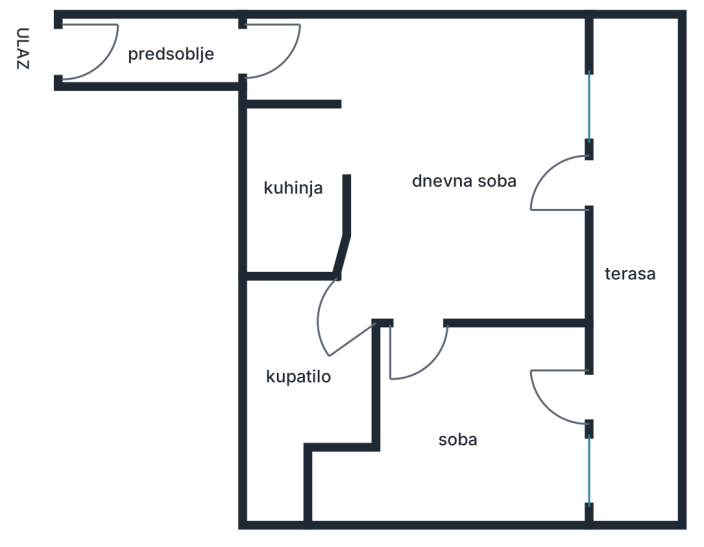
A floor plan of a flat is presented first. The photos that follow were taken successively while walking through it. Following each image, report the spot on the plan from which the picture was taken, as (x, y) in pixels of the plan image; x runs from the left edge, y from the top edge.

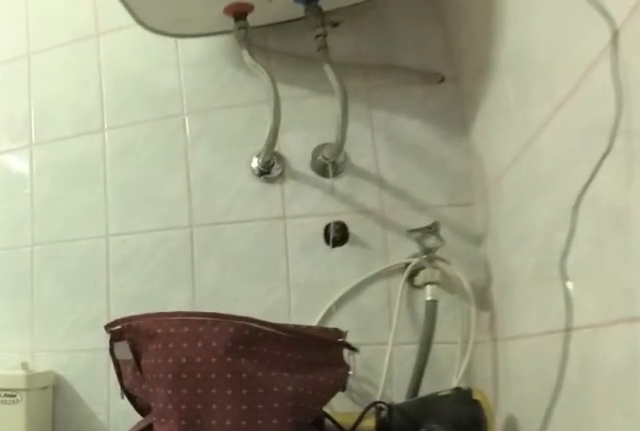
(337, 291)
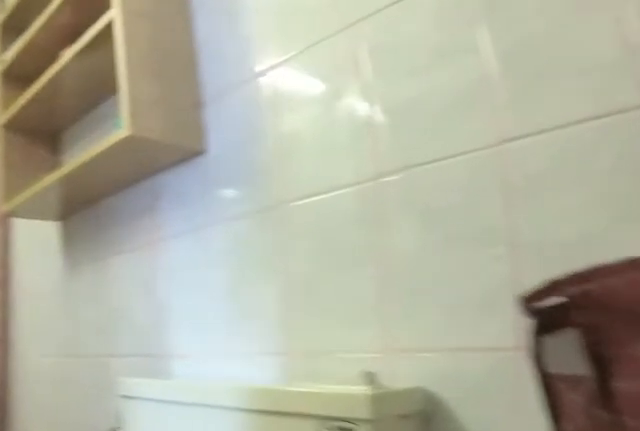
(325, 296)
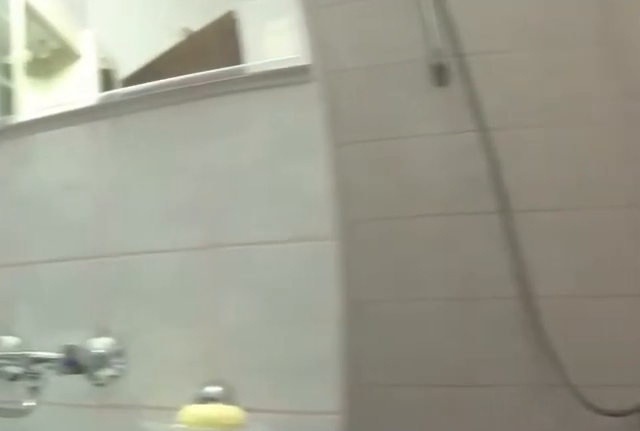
(301, 357)
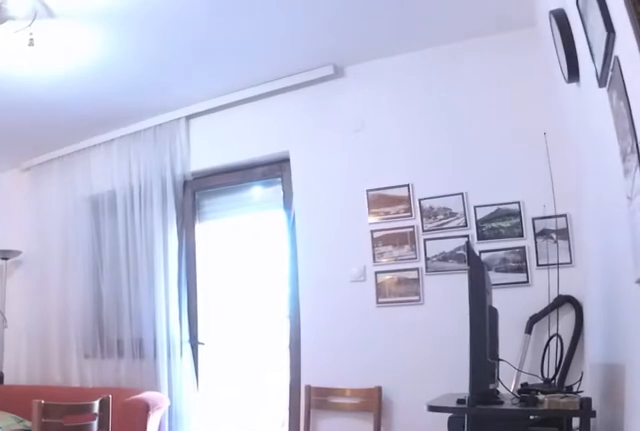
(366, 285)
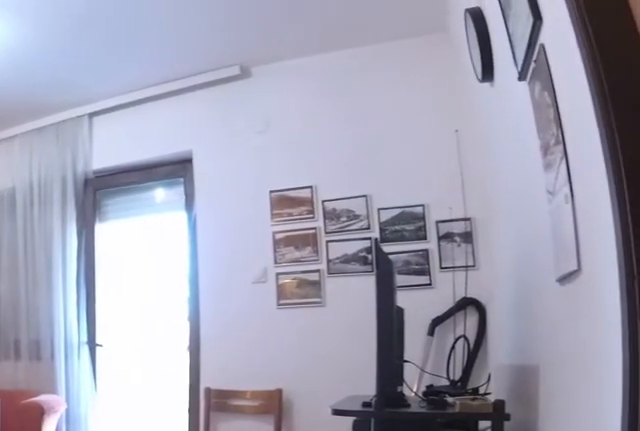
(366, 285)
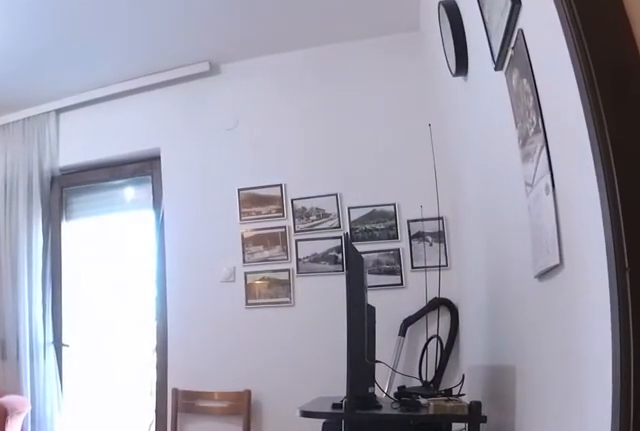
(366, 285)
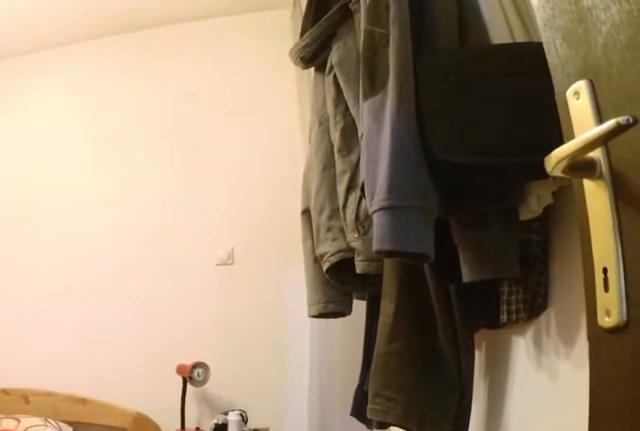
(415, 301)
